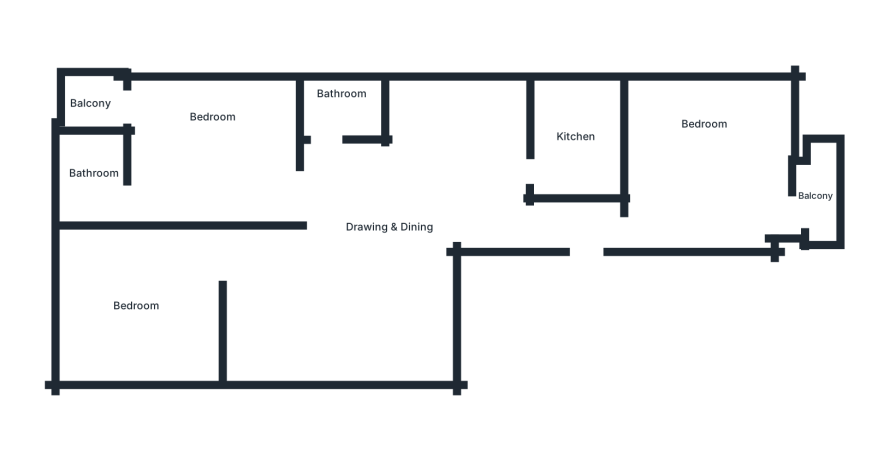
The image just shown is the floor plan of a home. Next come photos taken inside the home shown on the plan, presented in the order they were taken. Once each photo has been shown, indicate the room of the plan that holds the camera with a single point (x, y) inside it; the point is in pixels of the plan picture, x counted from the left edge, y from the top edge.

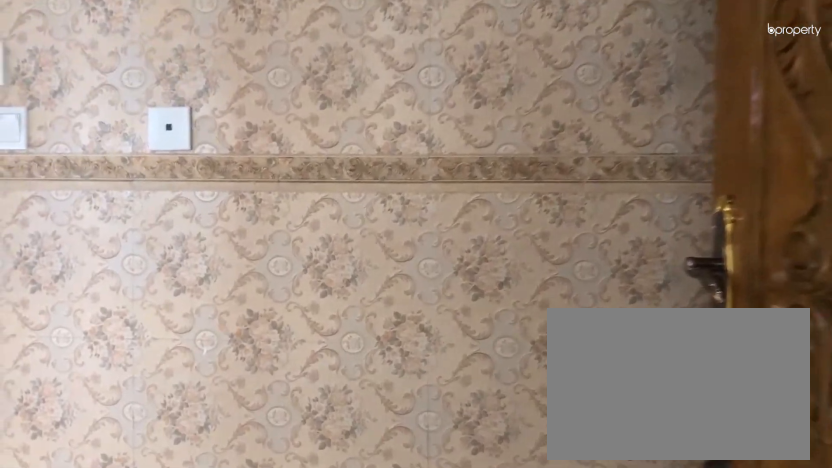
(524, 220)
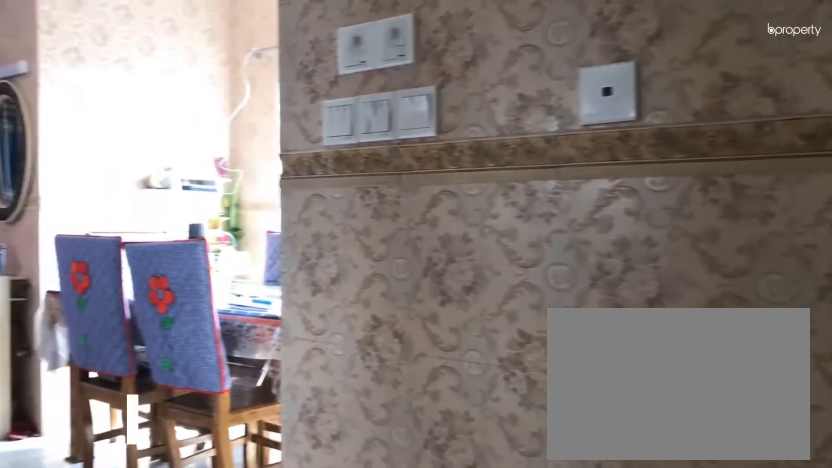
(524, 220)
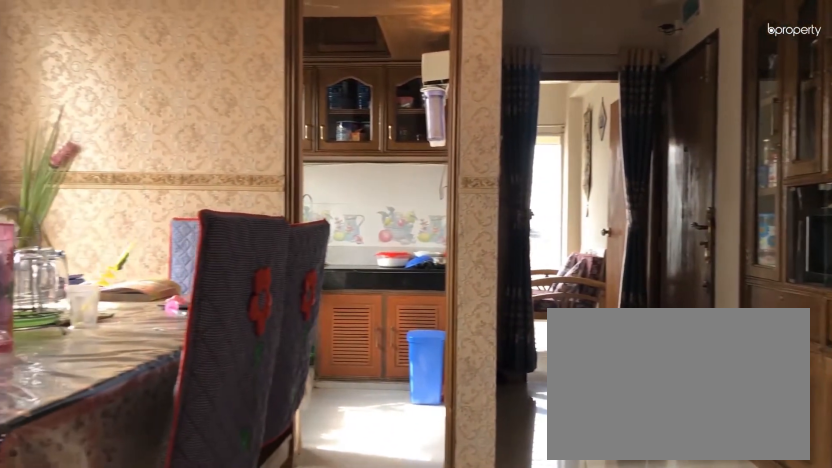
(399, 228)
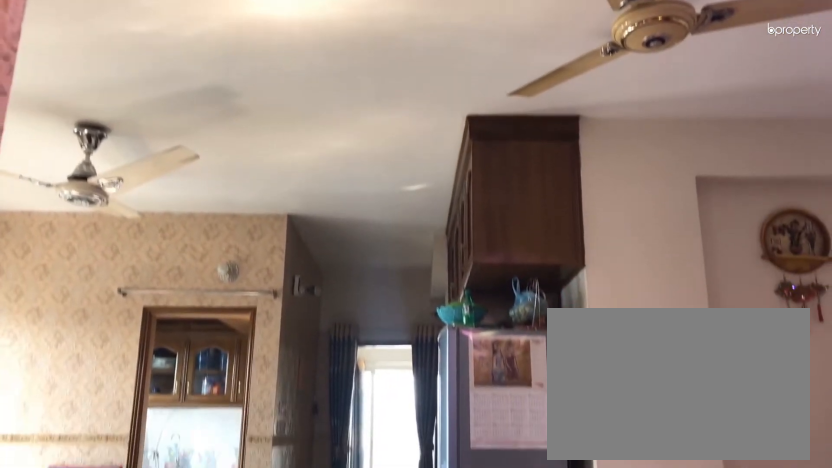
(399, 228)
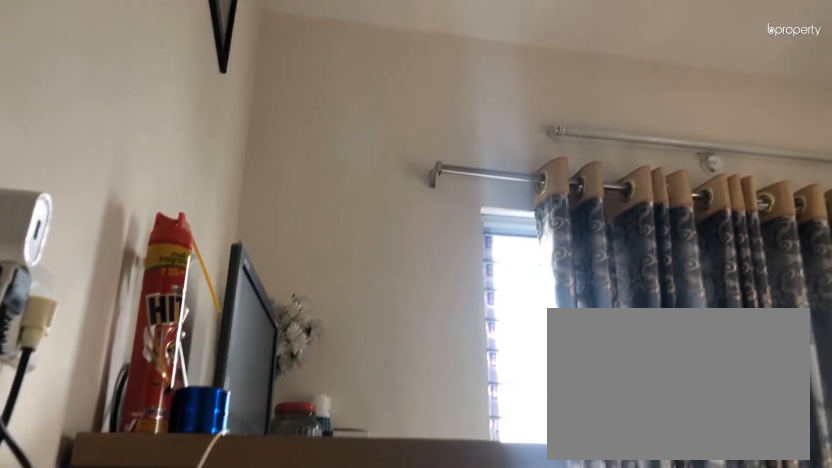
(707, 160)
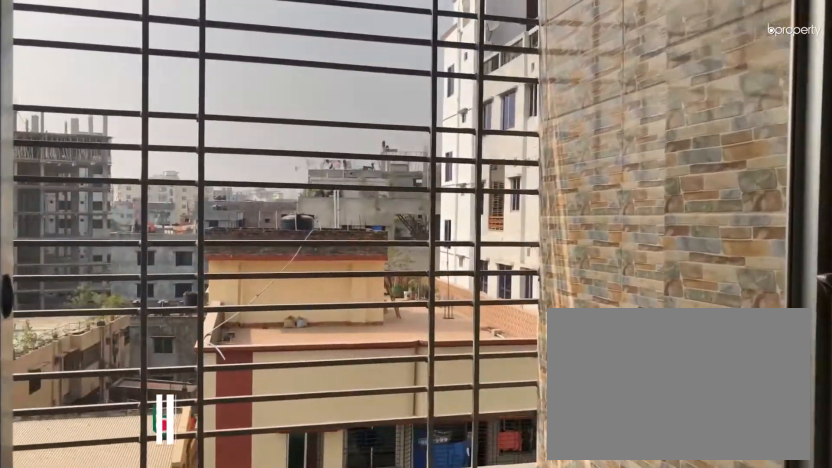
(815, 193)
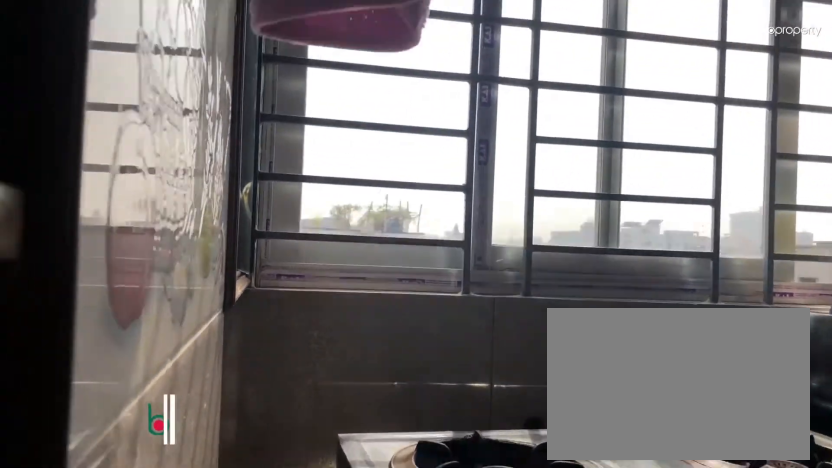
(579, 133)
